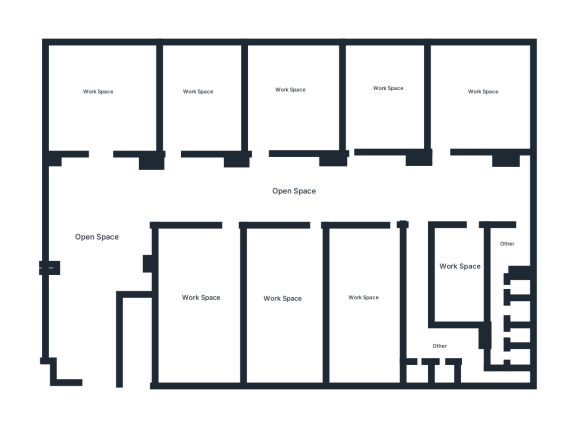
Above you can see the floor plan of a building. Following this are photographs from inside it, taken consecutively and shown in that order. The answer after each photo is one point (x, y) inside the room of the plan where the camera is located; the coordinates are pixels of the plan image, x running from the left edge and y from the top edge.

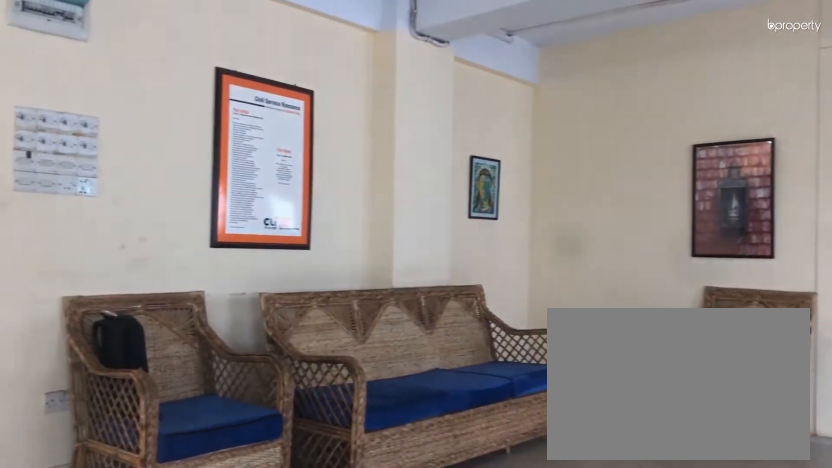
(99, 205)
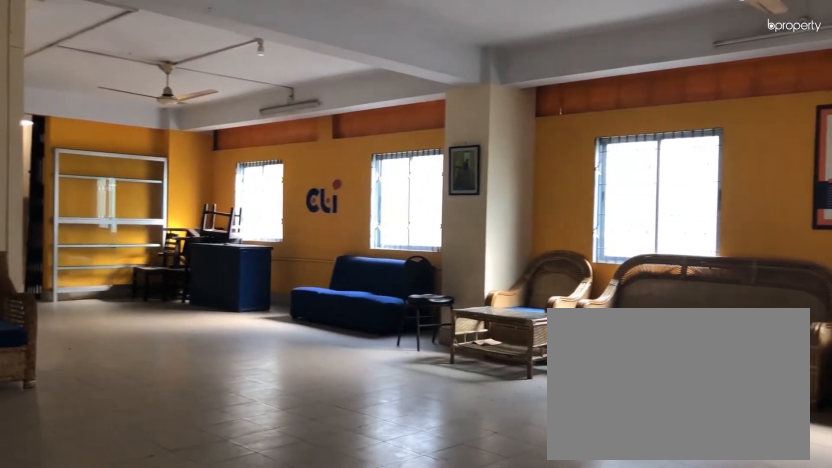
(100, 205)
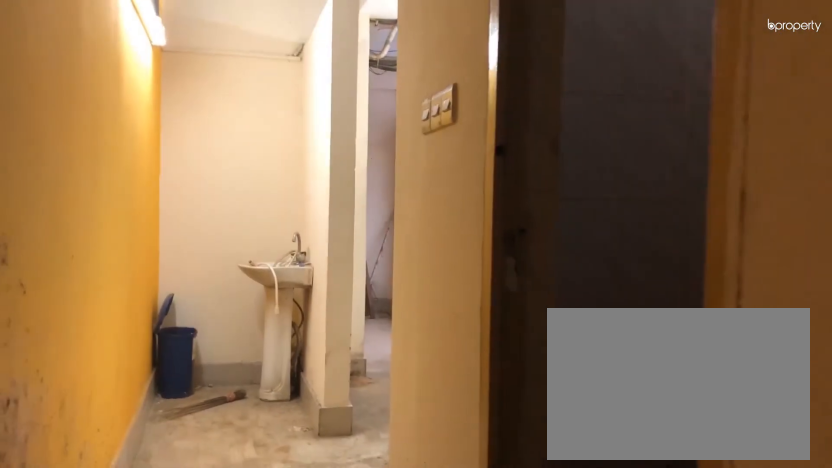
(498, 319)
